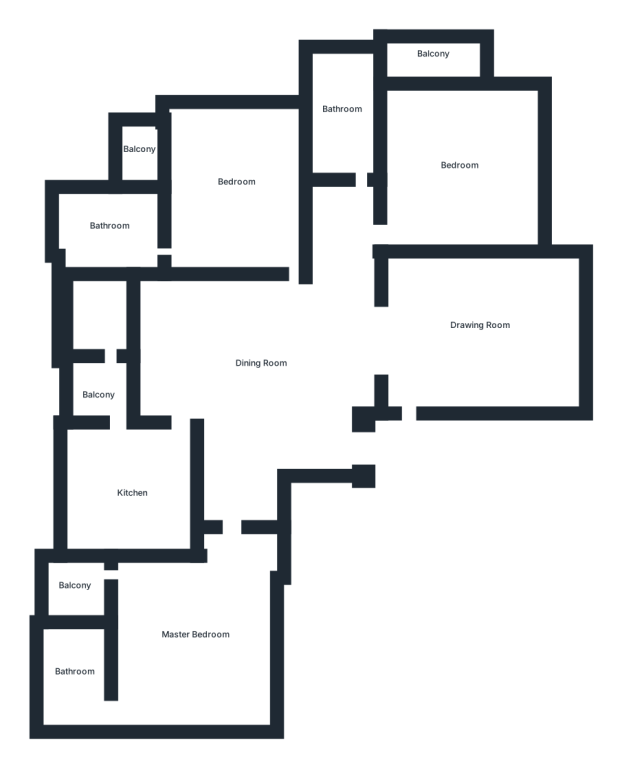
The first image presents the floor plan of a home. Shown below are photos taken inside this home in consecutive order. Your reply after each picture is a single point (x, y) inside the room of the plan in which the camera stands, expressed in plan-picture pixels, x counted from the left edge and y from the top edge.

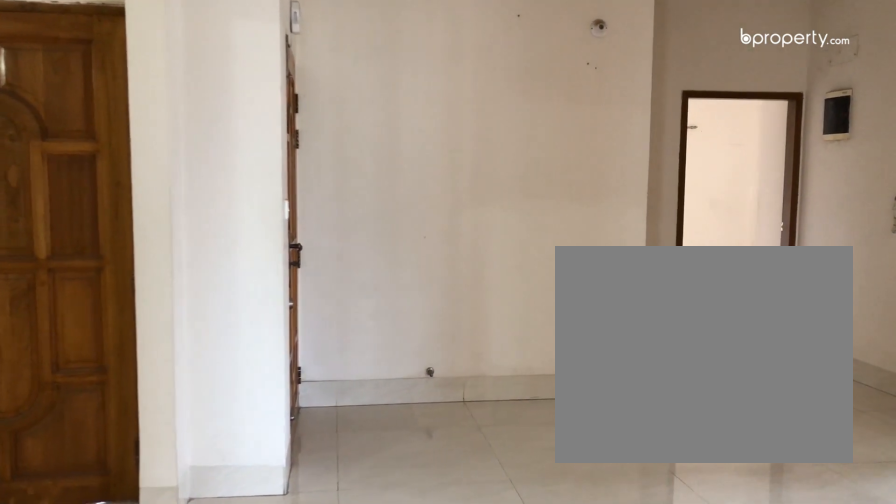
(267, 364)
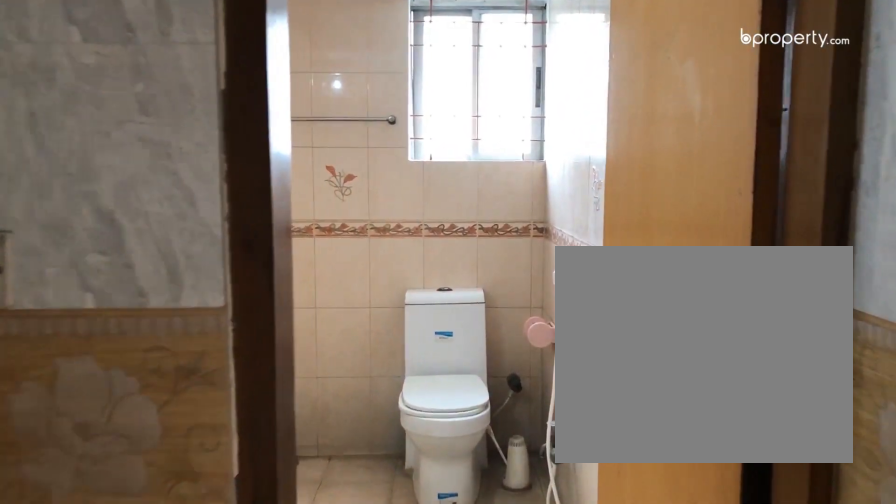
(348, 118)
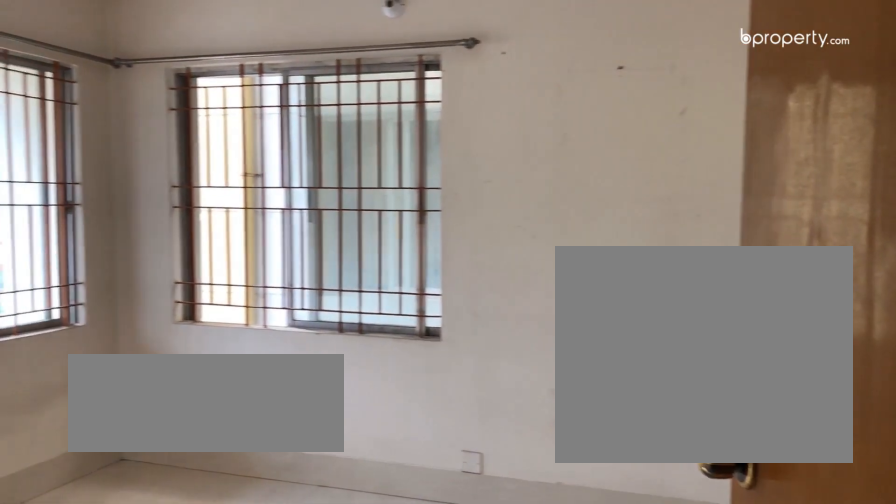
(459, 170)
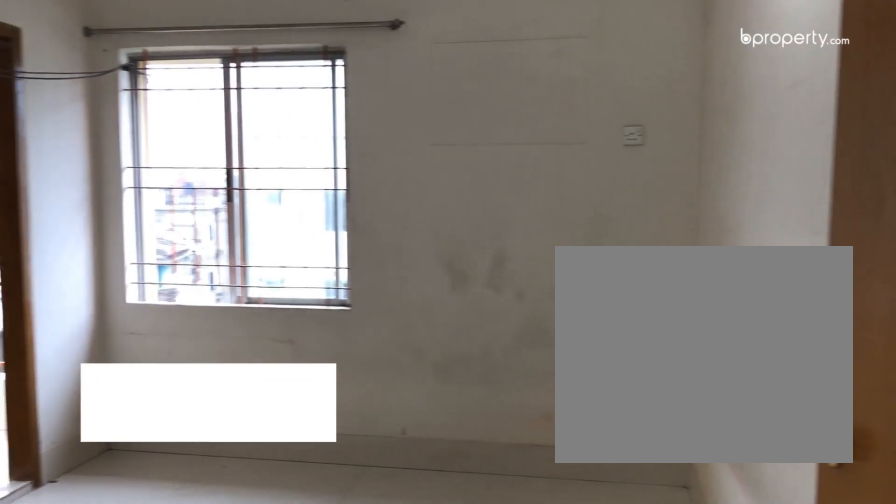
(239, 193)
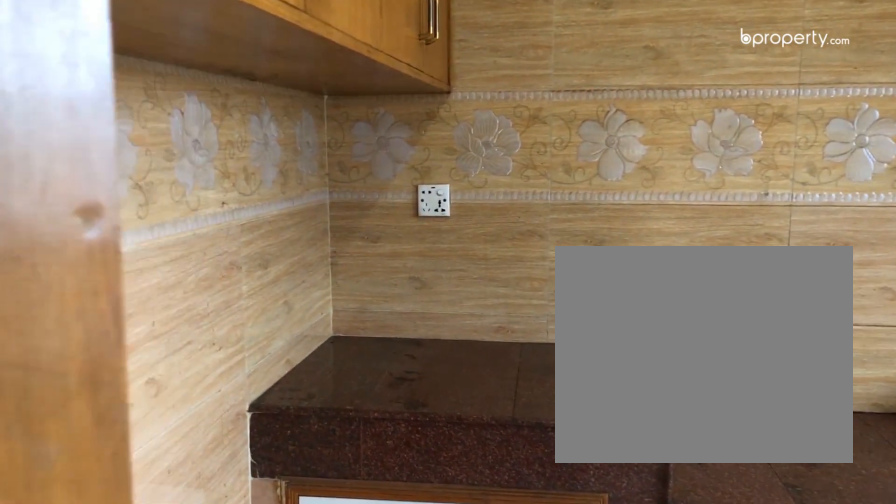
(128, 496)
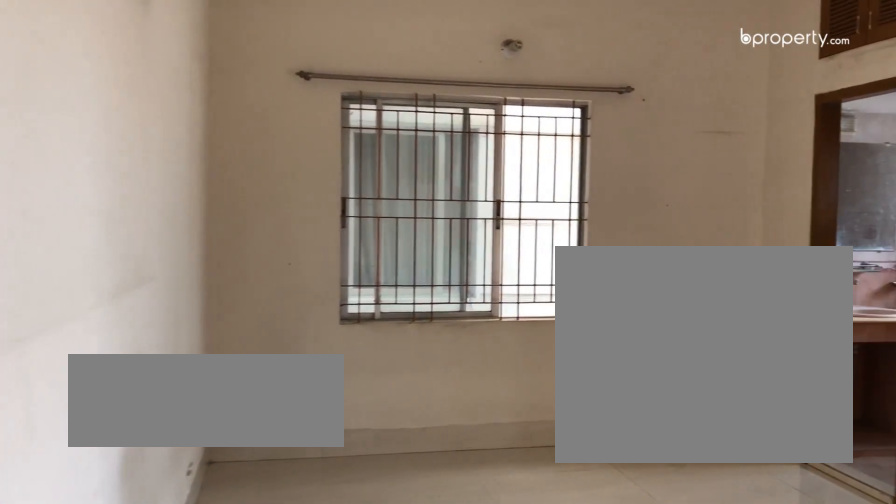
(195, 633)
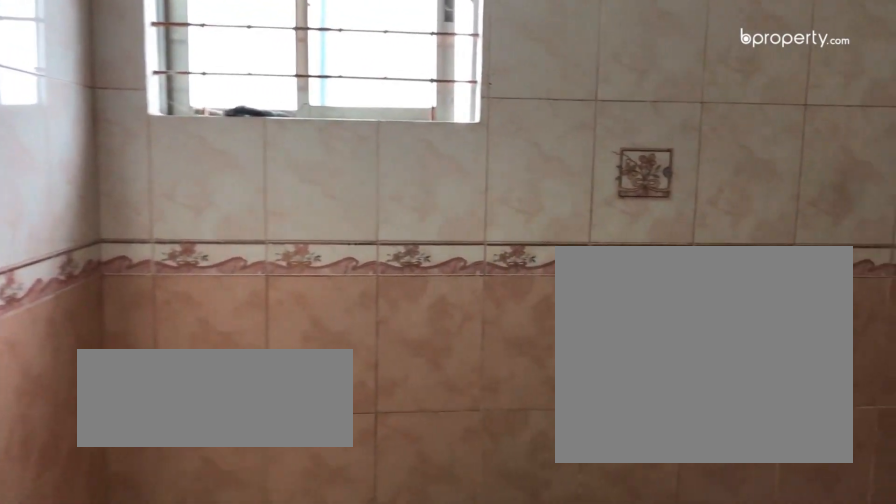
(77, 682)
